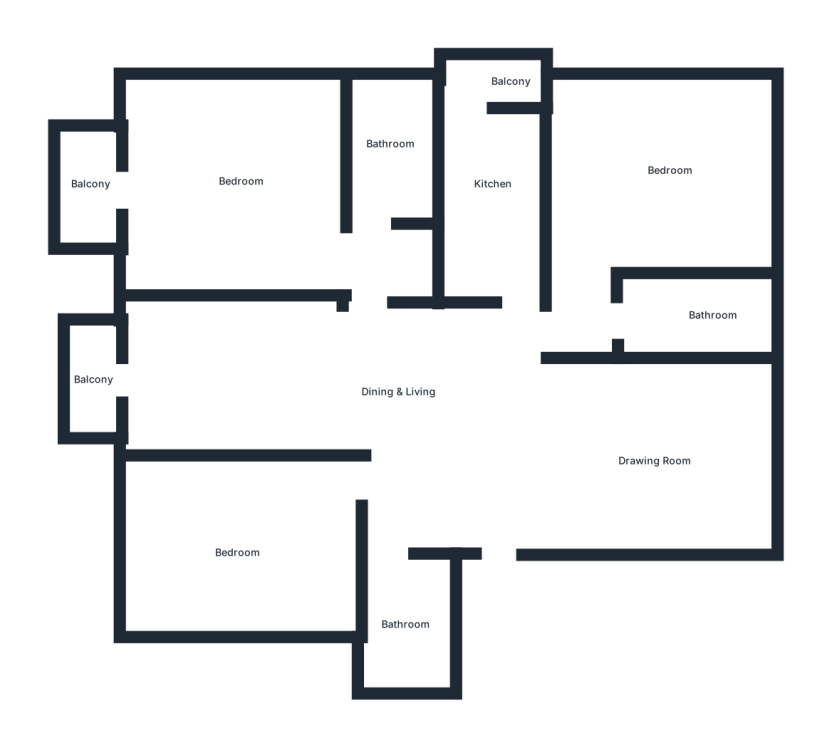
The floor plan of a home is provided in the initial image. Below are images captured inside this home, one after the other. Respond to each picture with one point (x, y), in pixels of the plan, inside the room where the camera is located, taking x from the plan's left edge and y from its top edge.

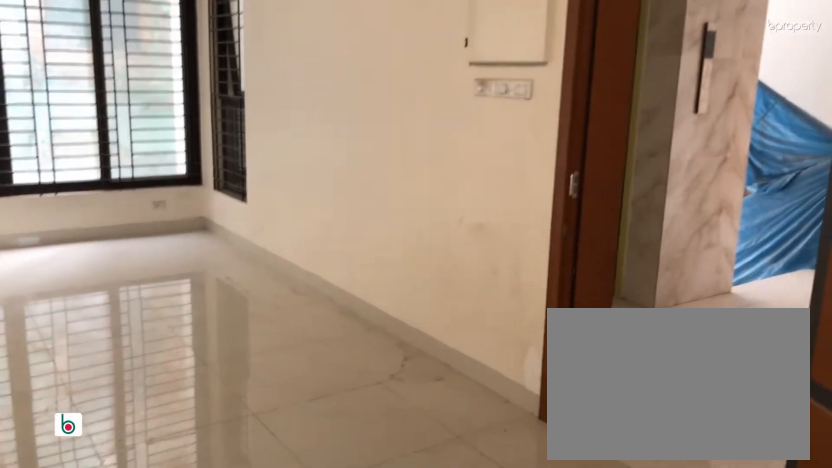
(652, 456)
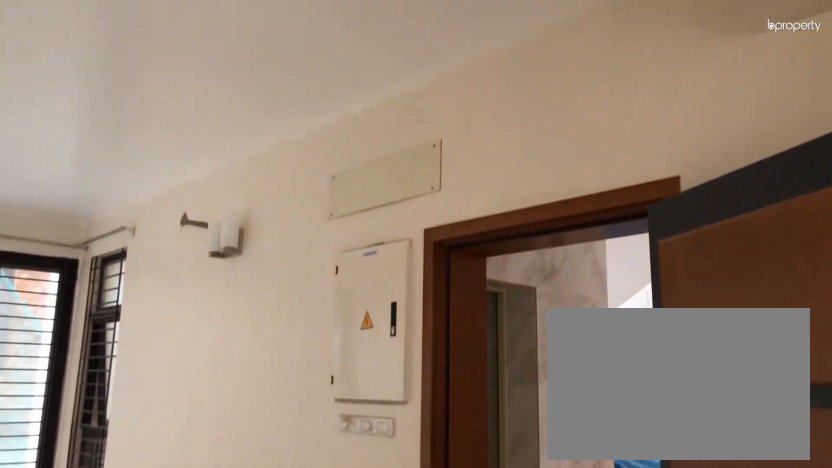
(652, 456)
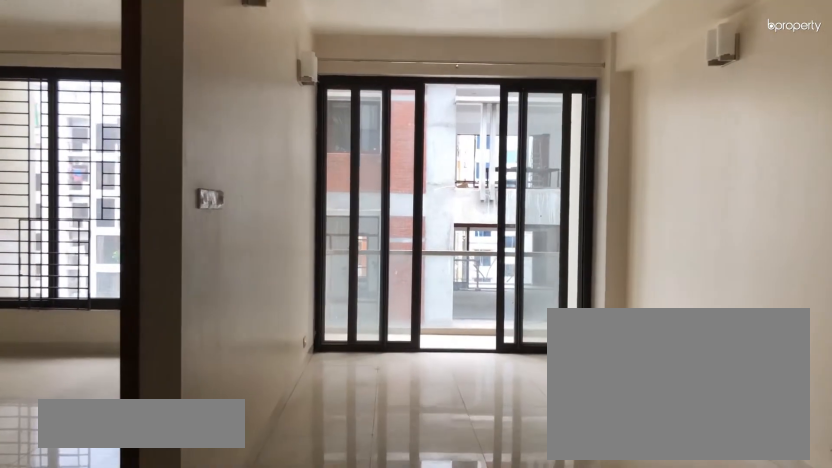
(229, 390)
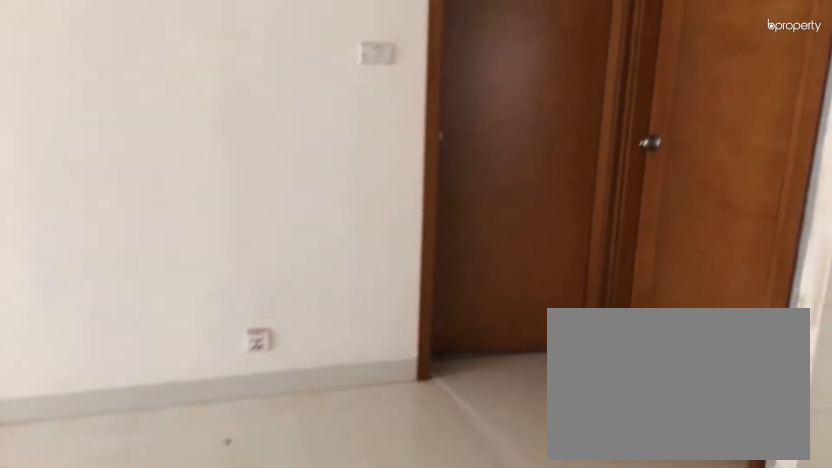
(446, 420)
